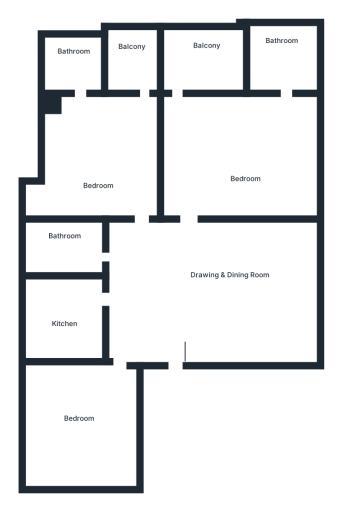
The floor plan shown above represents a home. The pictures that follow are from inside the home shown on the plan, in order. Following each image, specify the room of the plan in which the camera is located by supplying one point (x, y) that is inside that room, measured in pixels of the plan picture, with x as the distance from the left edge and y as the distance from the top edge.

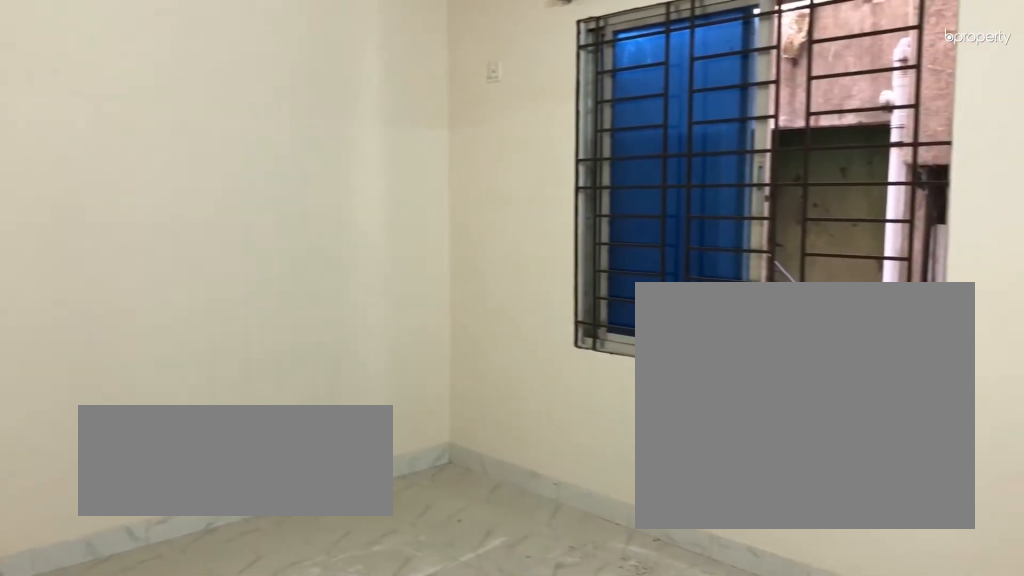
(85, 411)
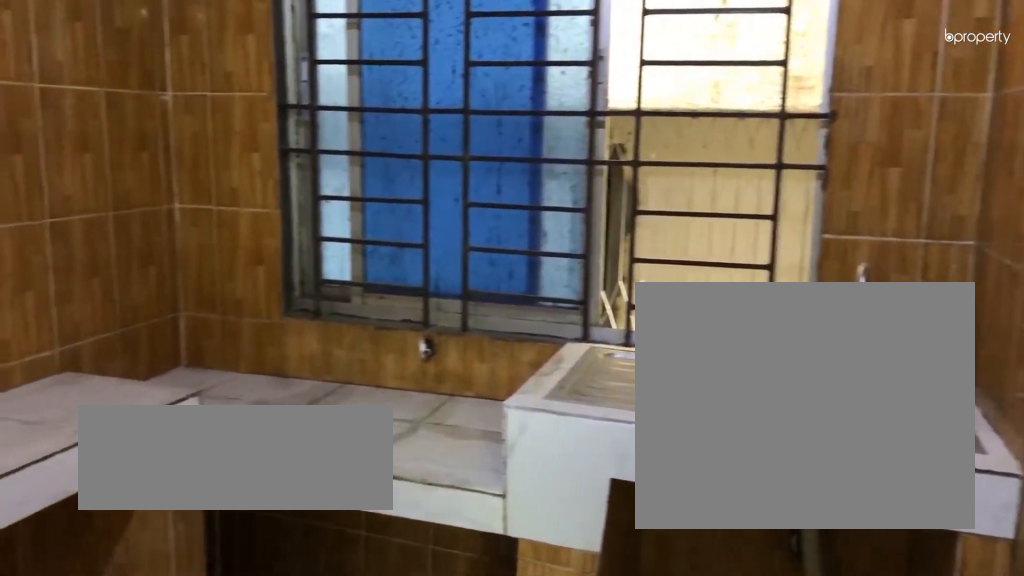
(62, 311)
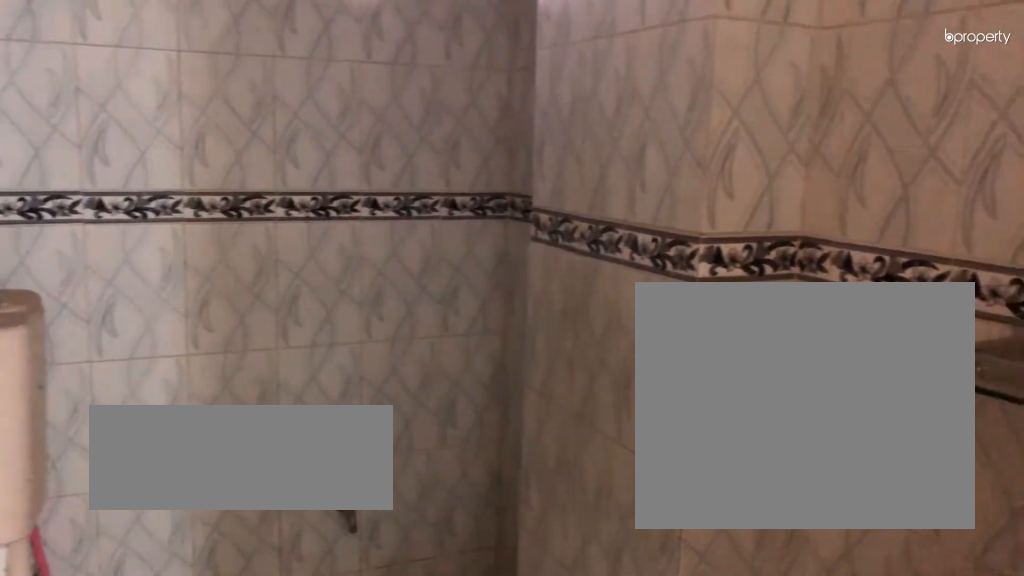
(65, 244)
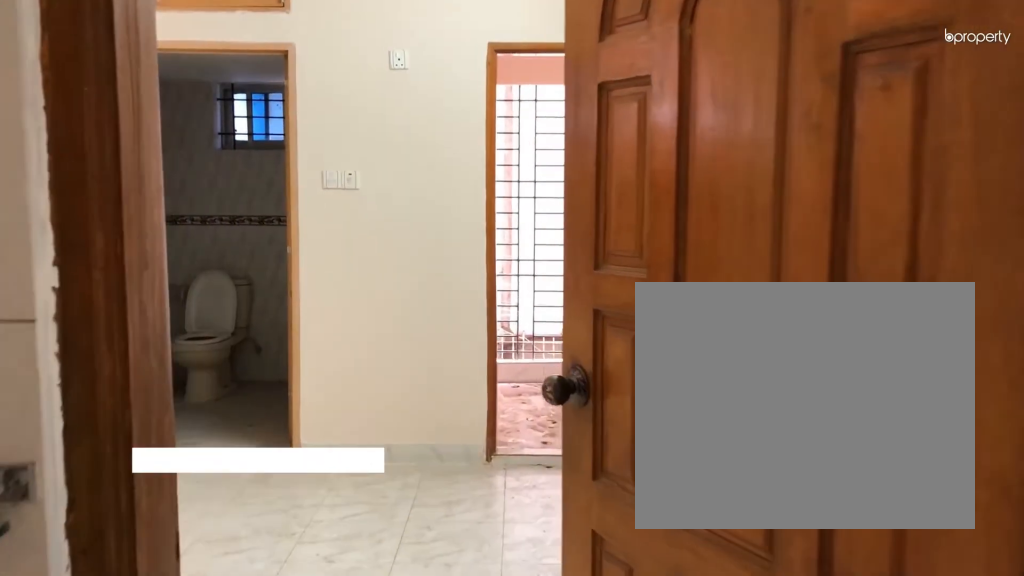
(138, 197)
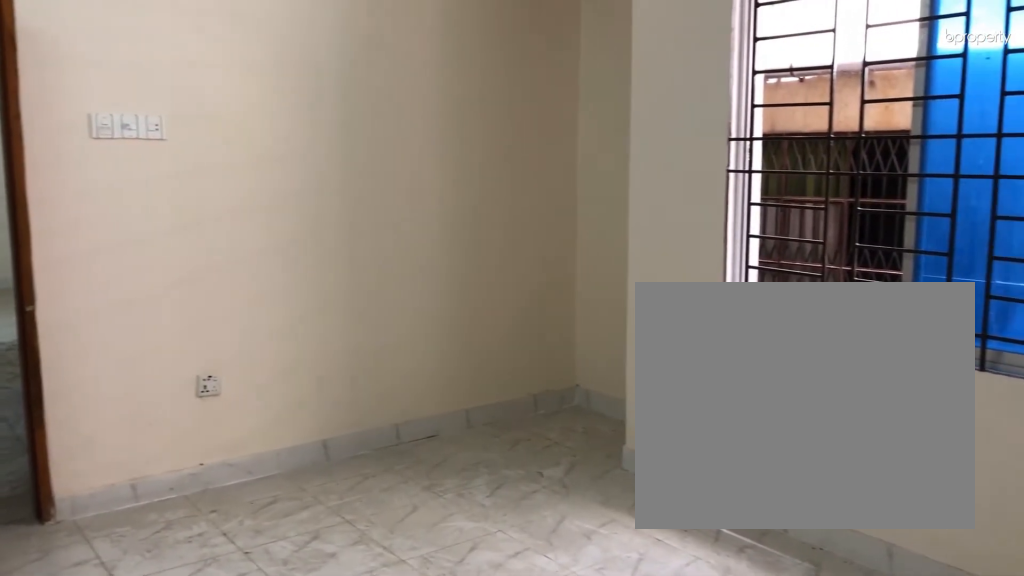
(96, 155)
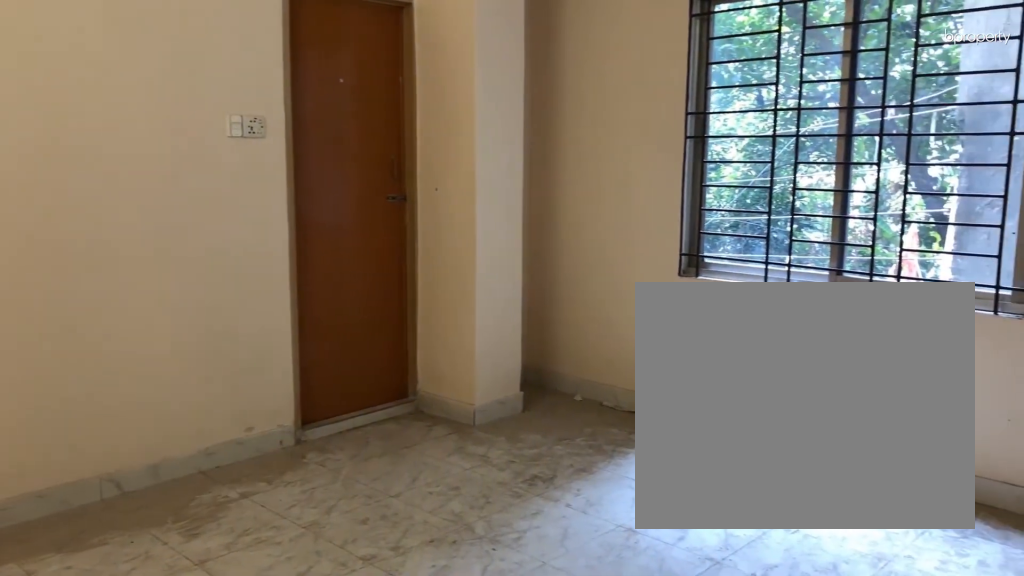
(248, 161)
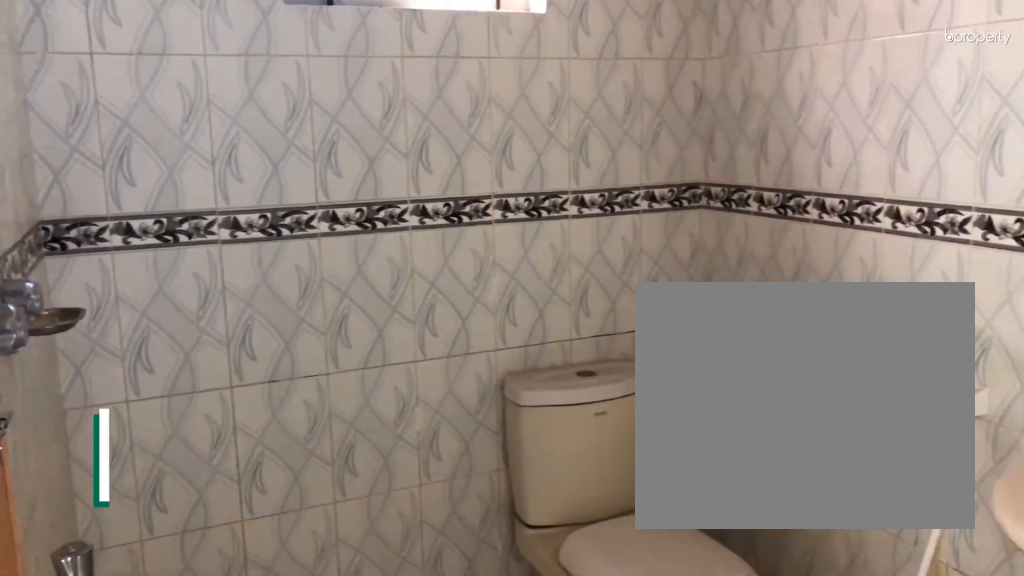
(287, 61)
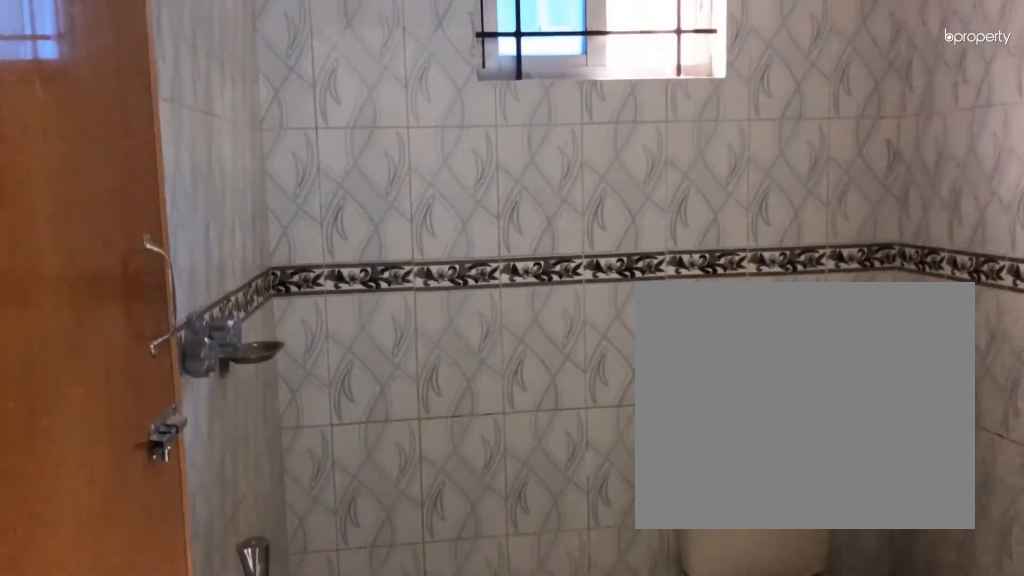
(287, 61)
